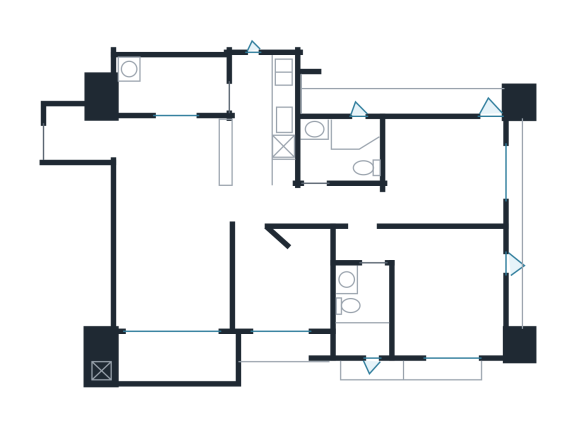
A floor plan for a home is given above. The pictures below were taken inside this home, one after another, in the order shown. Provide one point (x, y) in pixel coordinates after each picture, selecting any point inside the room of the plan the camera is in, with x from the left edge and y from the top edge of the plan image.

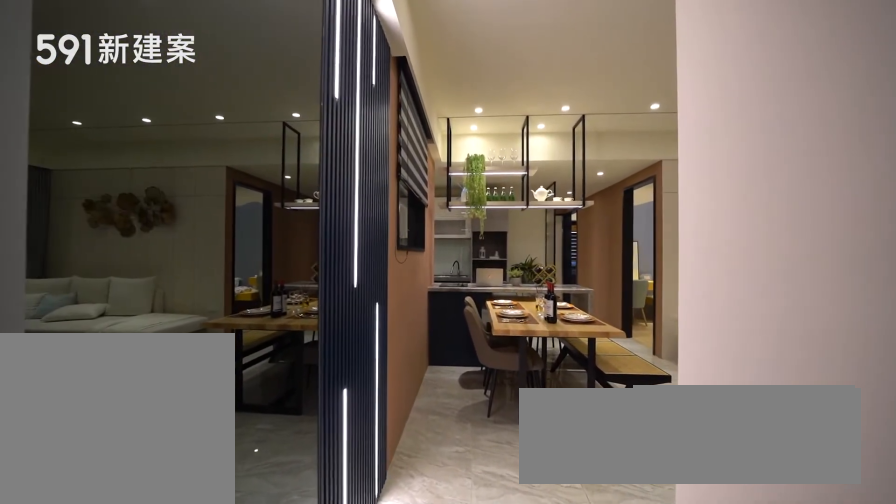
(80, 130)
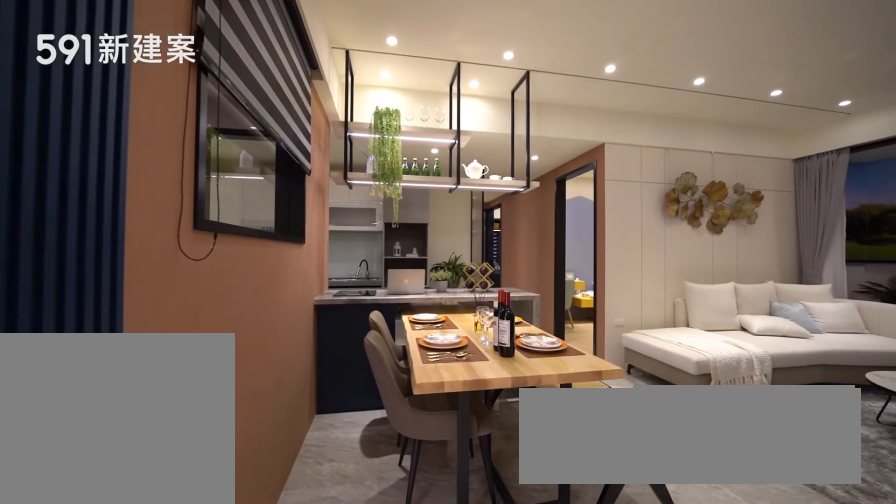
(178, 156)
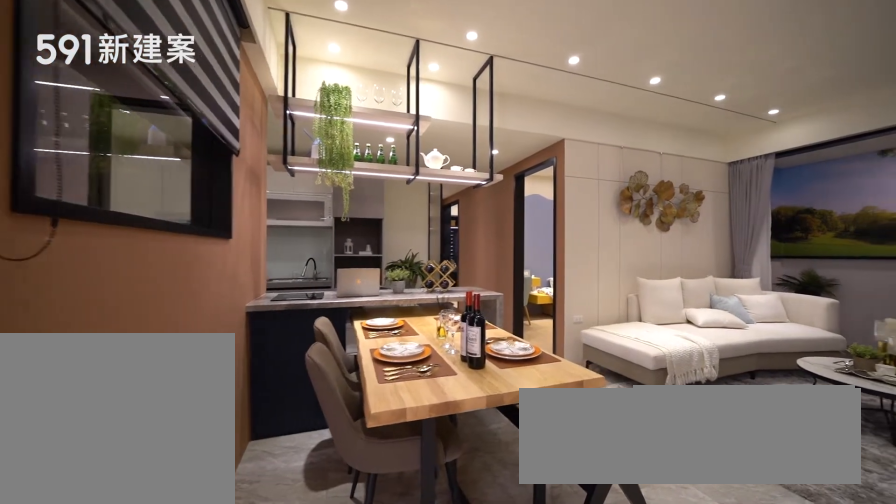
(178, 156)
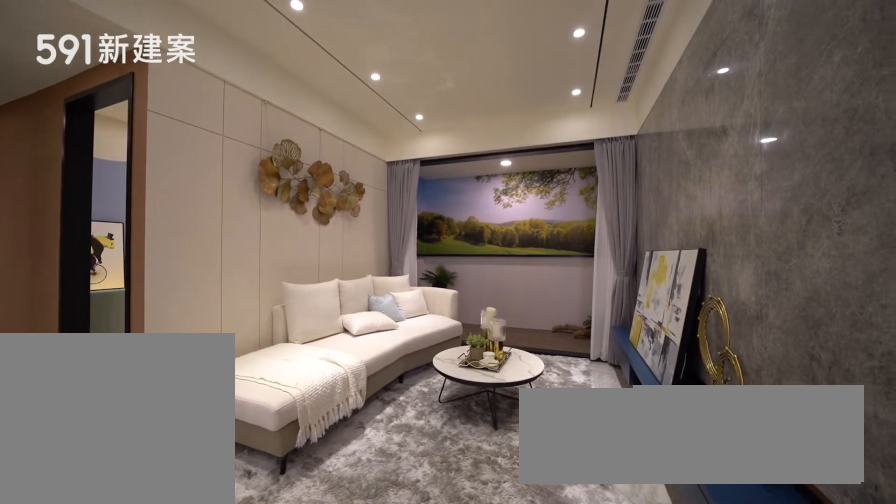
(174, 267)
